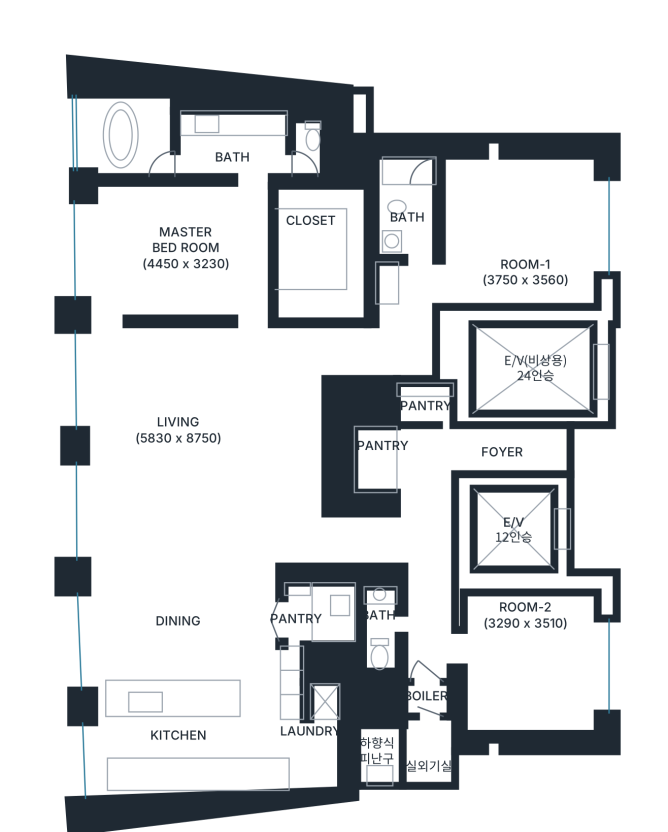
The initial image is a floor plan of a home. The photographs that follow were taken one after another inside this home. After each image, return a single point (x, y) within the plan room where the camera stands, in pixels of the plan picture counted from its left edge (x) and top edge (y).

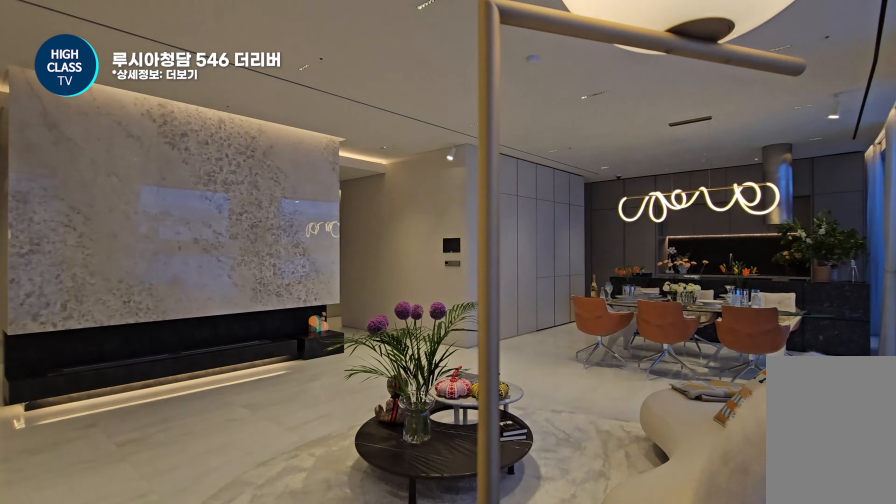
(196, 433)
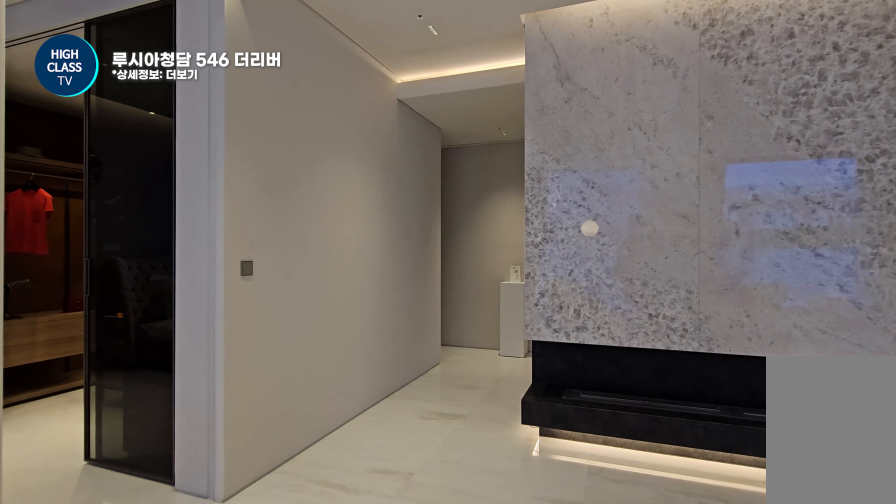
(196, 433)
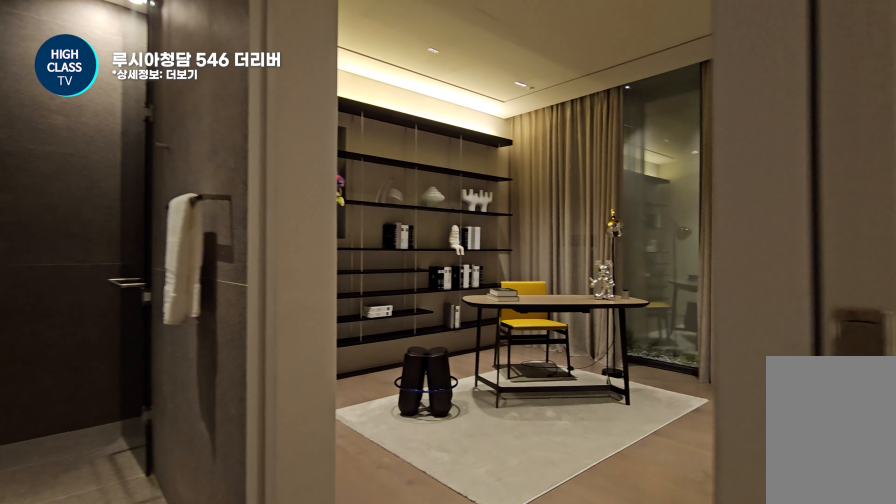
(378, 348)
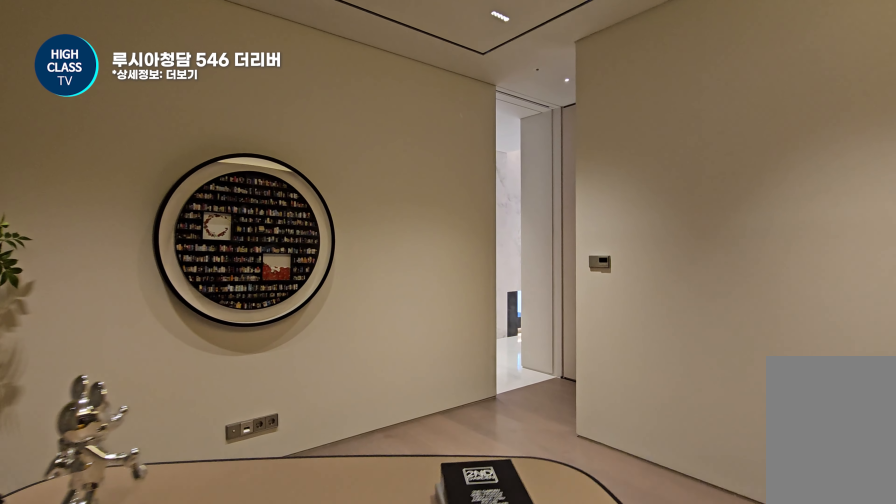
(485, 227)
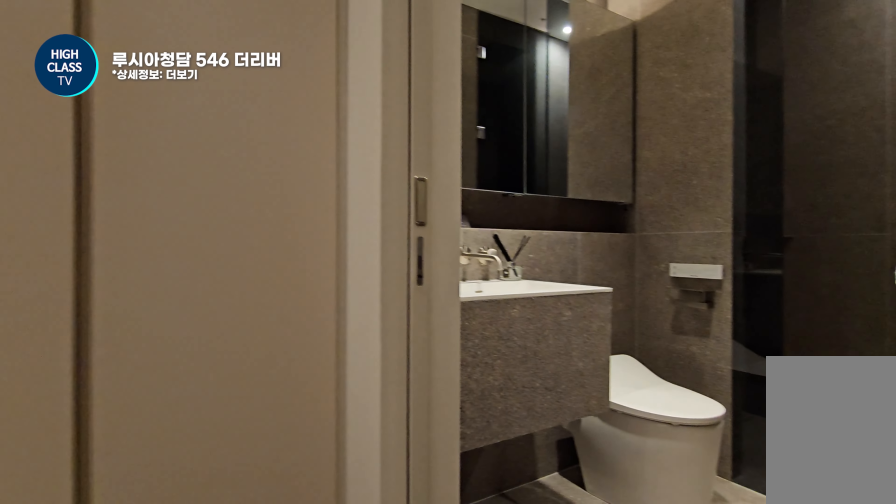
(485, 227)
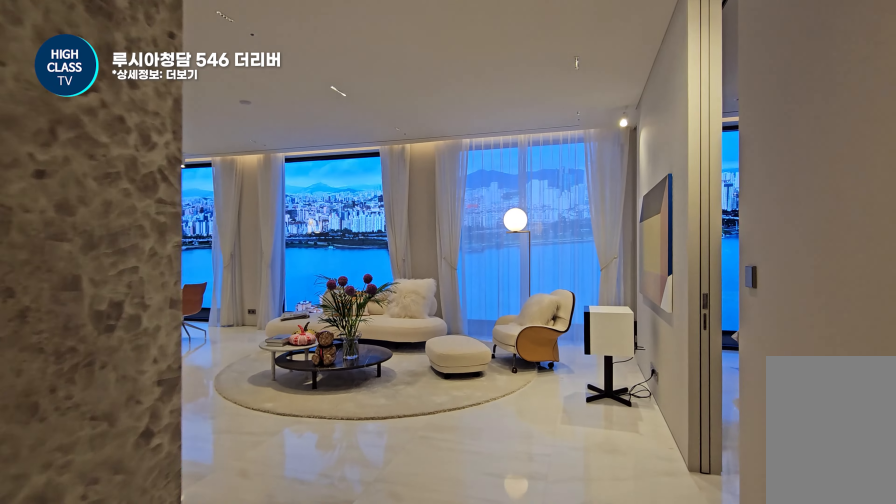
(378, 348)
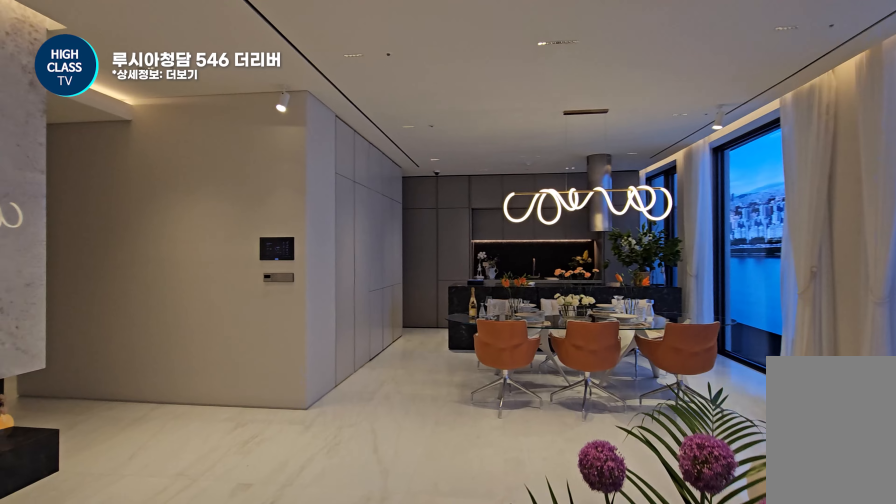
(202, 439)
